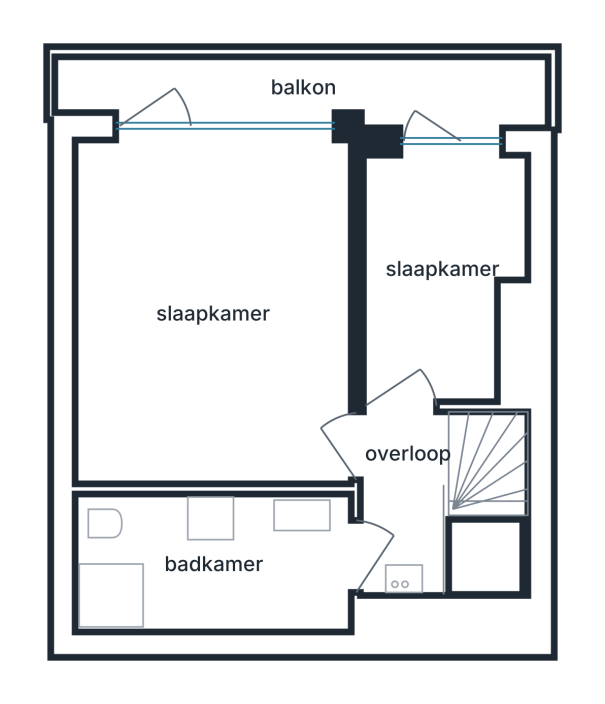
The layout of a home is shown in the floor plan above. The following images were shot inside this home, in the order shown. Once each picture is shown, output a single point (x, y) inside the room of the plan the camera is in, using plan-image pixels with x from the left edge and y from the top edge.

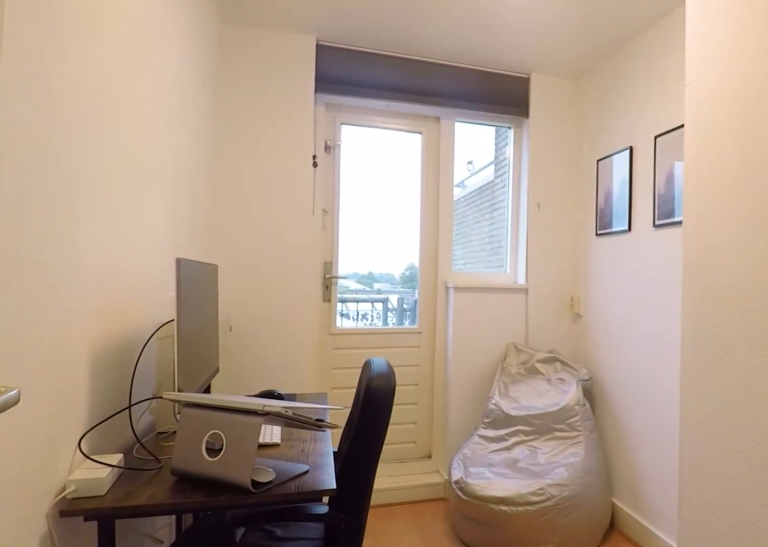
(438, 271)
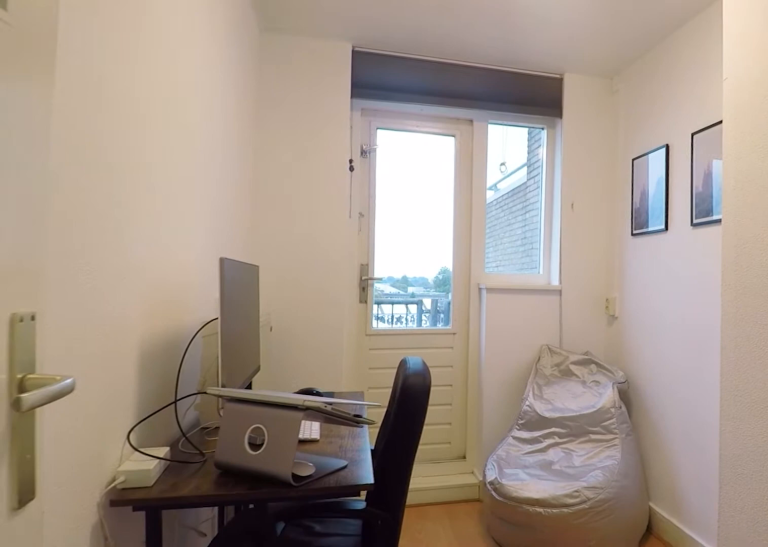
(438, 271)
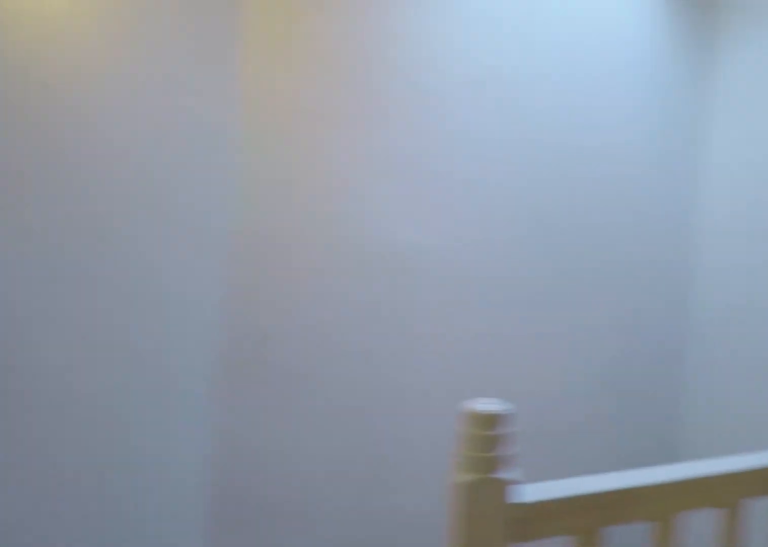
(402, 503)
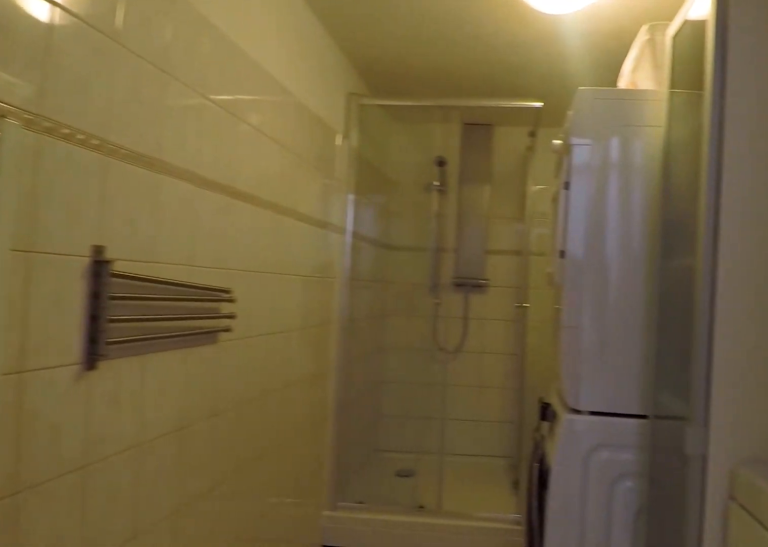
(213, 562)
